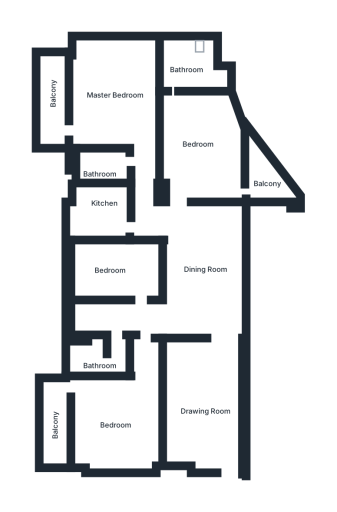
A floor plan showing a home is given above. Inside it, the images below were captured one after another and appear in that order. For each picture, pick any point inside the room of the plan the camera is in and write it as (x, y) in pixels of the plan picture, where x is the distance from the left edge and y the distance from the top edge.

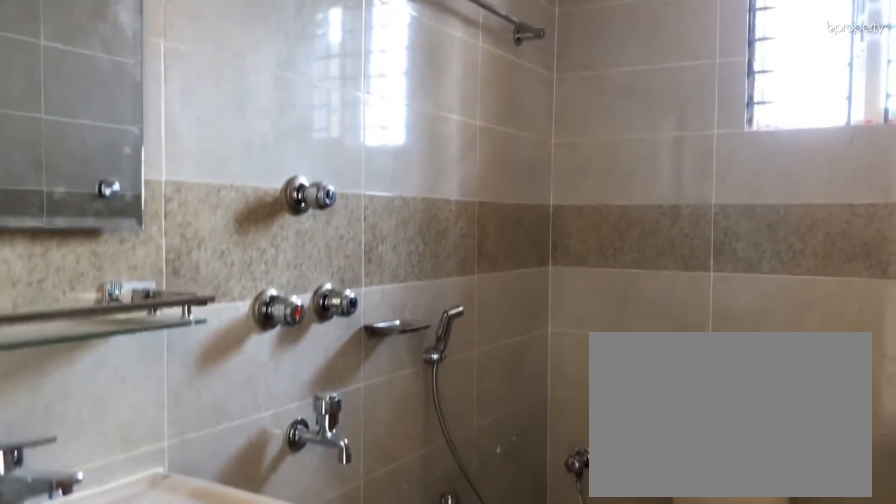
(103, 169)
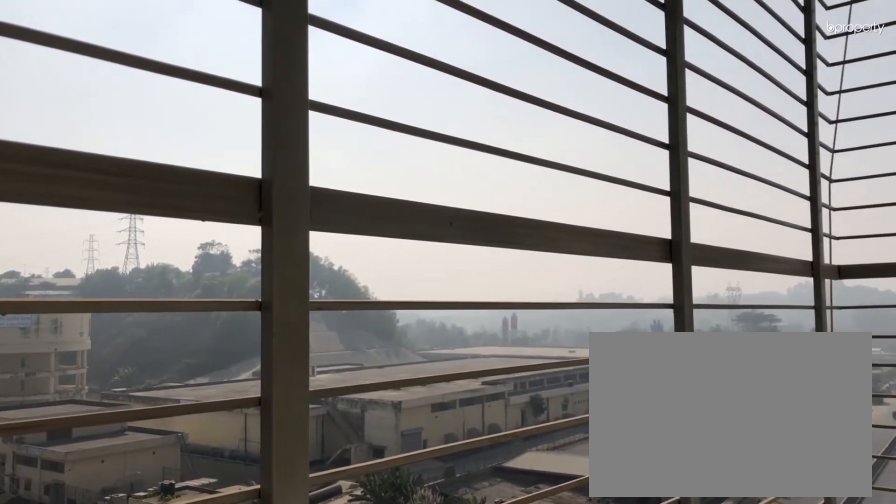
(56, 98)
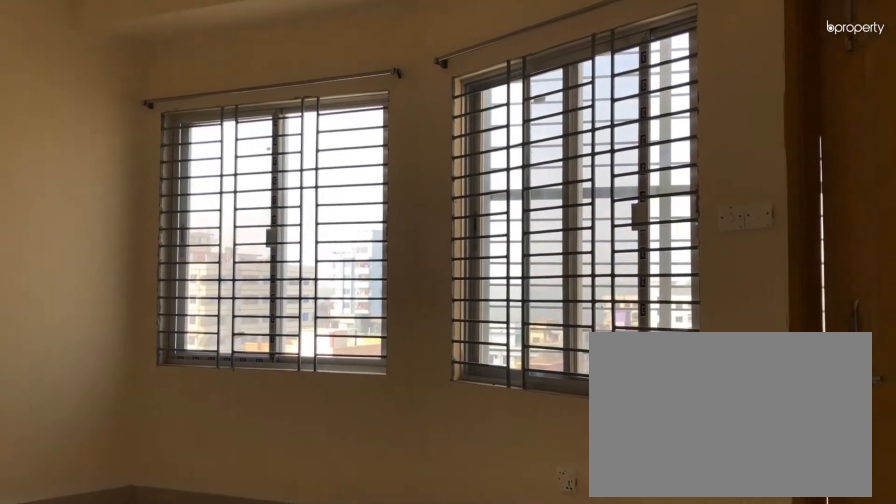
(205, 146)
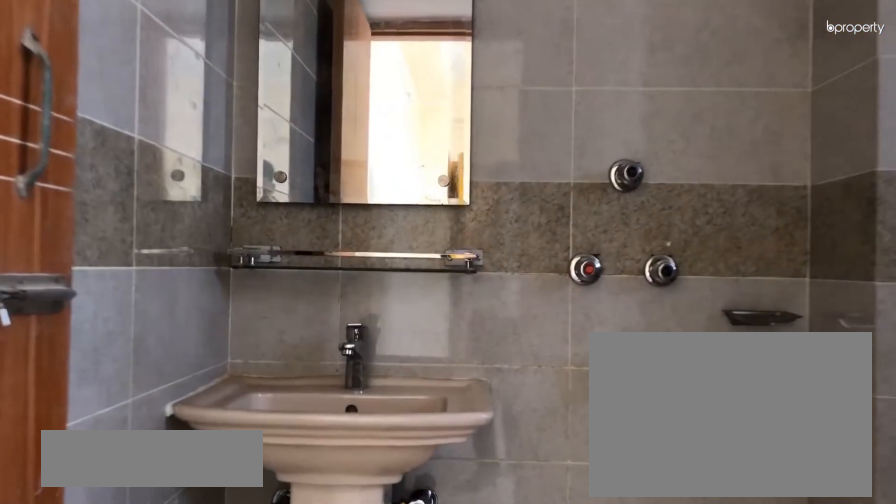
(185, 65)
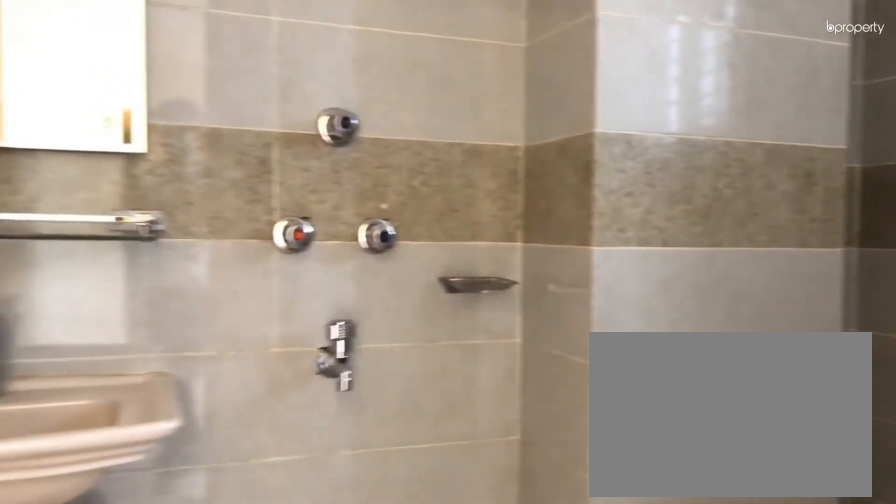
(186, 65)
